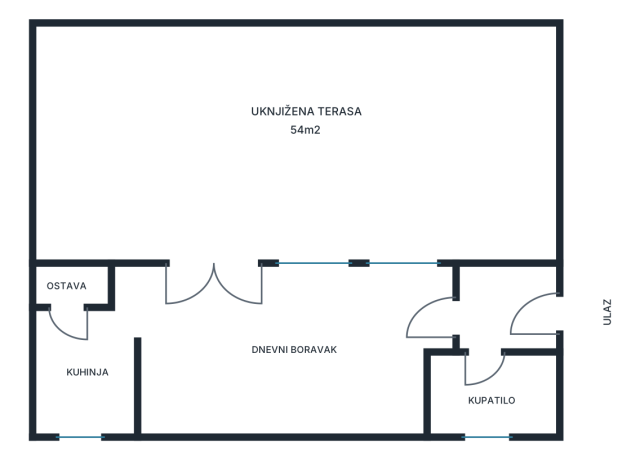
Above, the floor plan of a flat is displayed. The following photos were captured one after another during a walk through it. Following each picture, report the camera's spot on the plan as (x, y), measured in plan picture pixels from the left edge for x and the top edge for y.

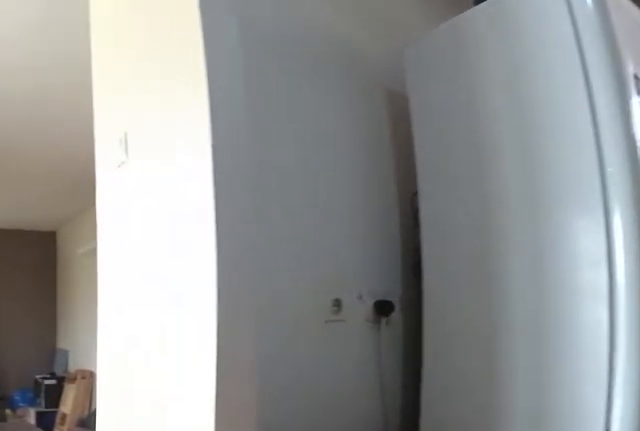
(59, 313)
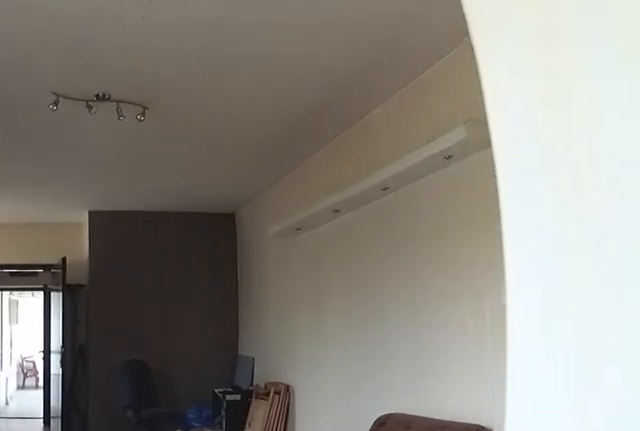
(119, 313)
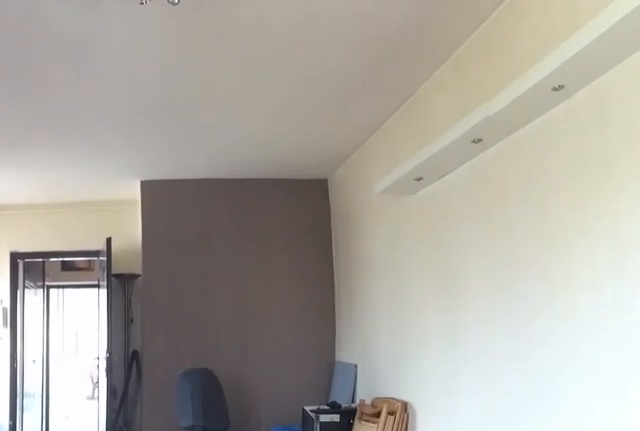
(177, 314)
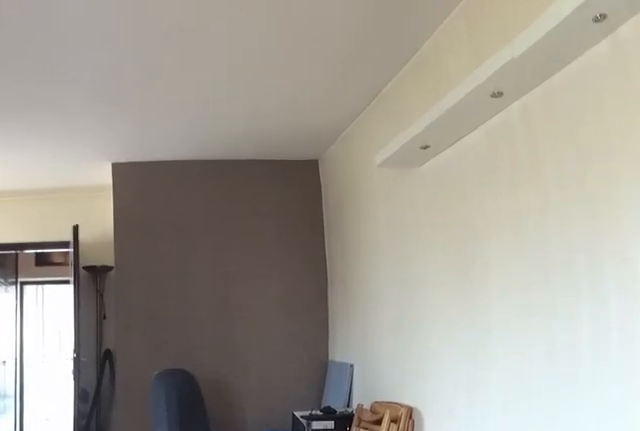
(186, 325)
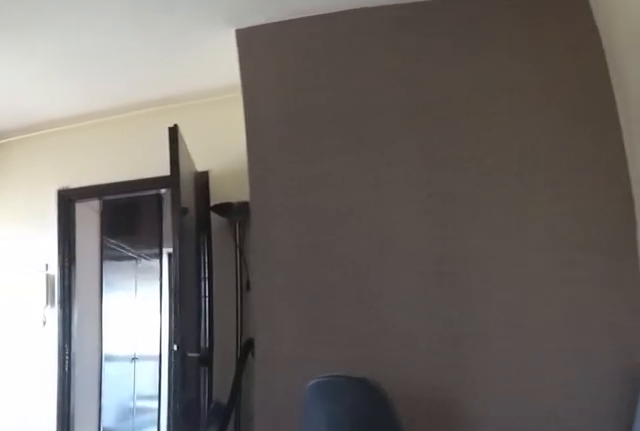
(267, 348)
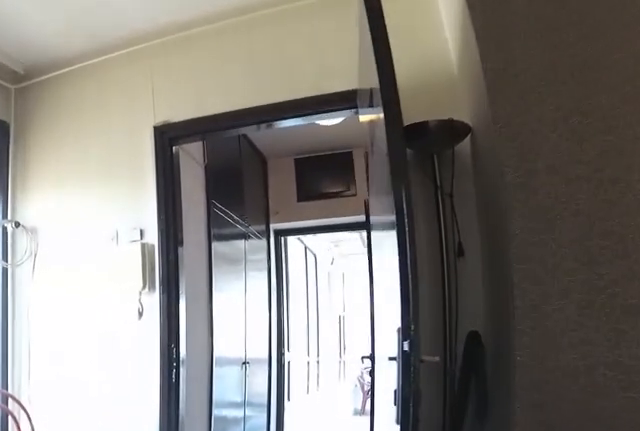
(313, 339)
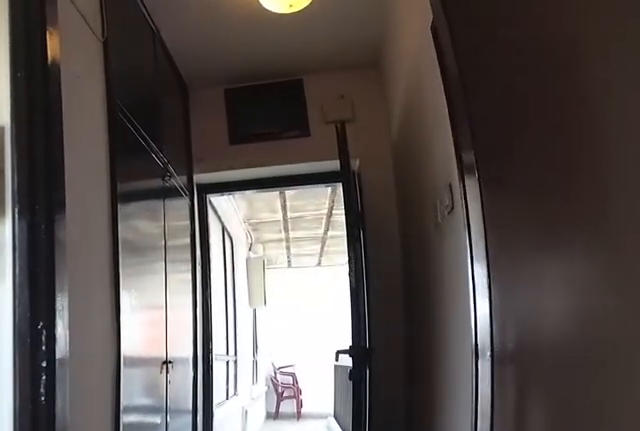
(366, 328)
